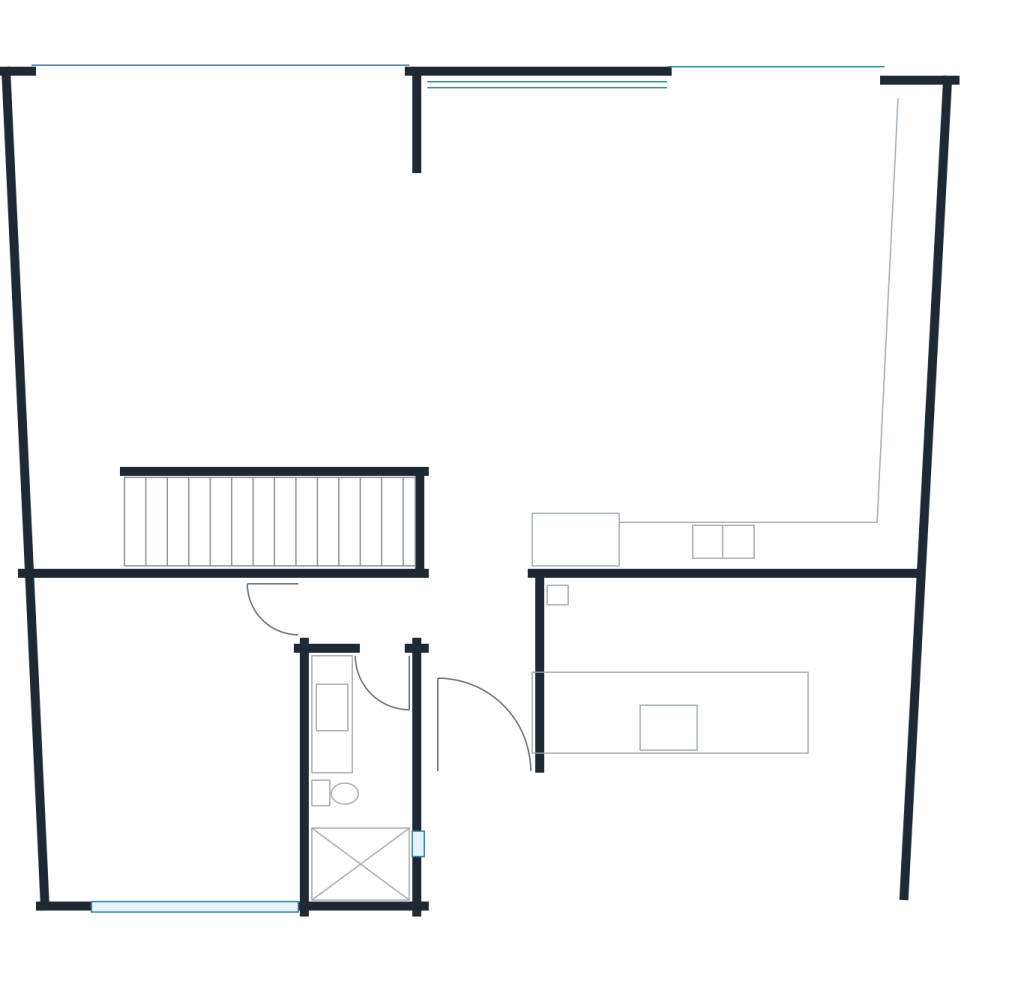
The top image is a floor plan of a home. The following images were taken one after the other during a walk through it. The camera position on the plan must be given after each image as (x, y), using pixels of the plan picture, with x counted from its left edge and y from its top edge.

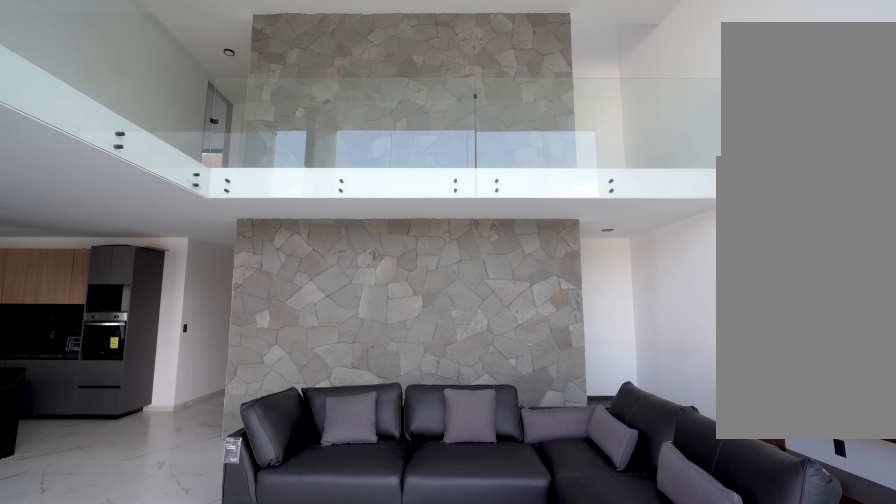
(277, 216)
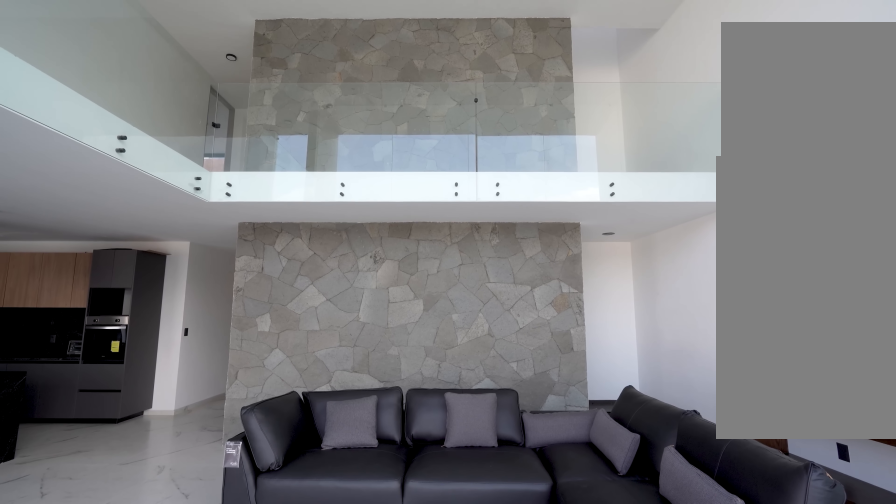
(268, 213)
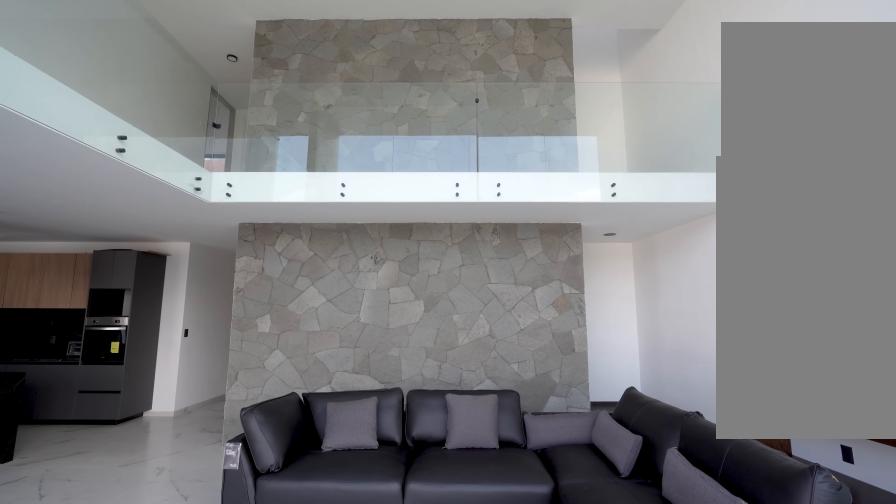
(262, 212)
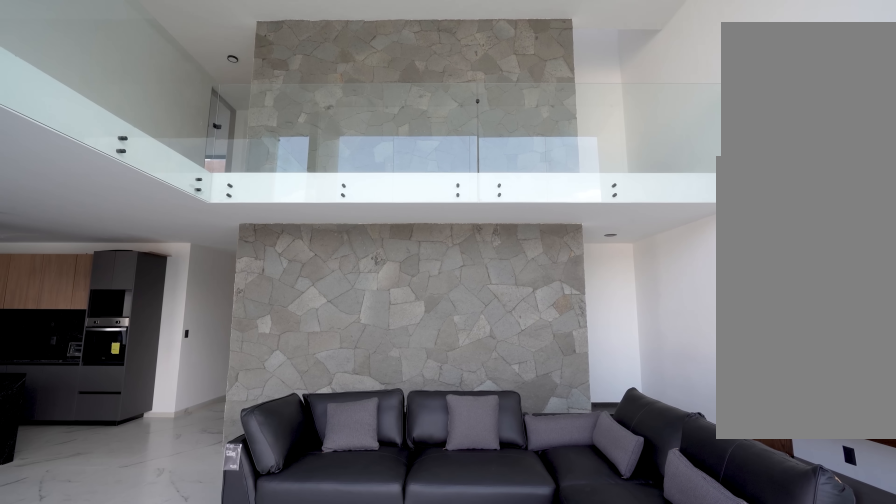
(262, 212)
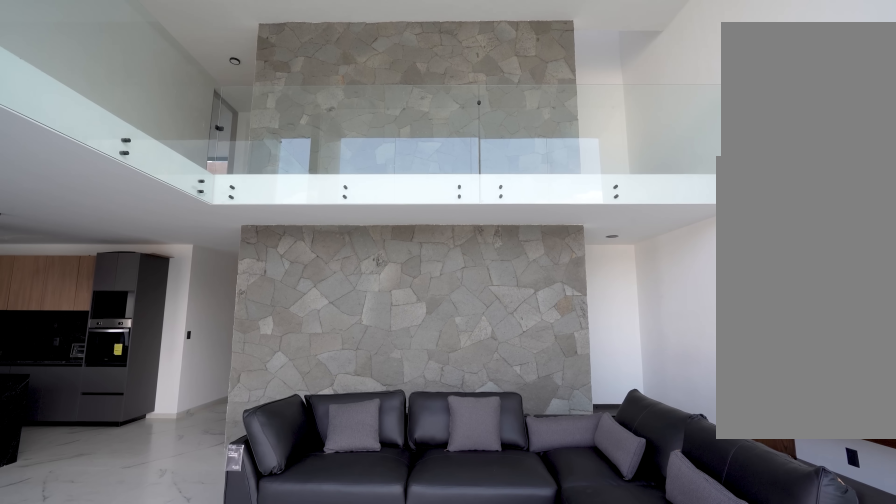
(260, 209)
